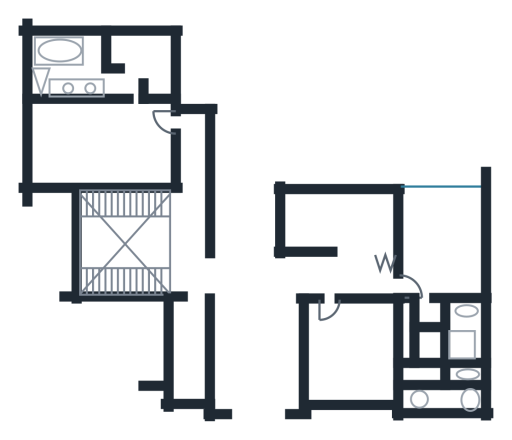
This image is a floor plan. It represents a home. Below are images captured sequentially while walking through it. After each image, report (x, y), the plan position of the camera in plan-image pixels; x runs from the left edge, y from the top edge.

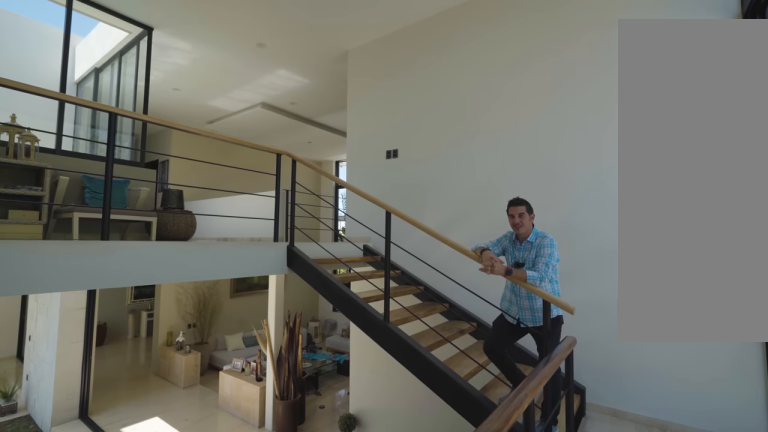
(90, 220)
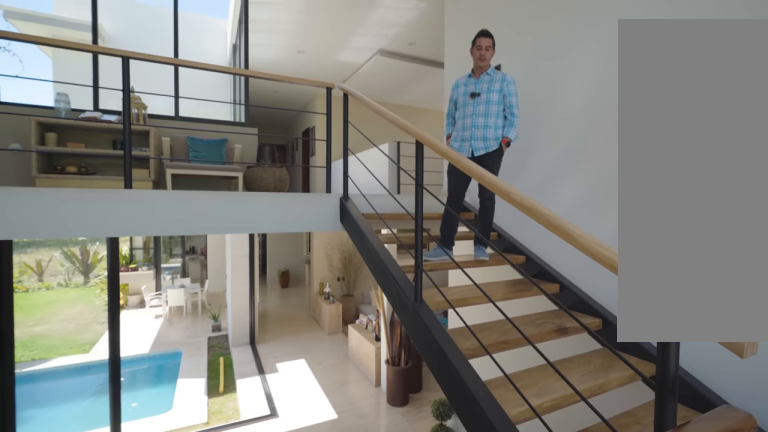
(90, 281)
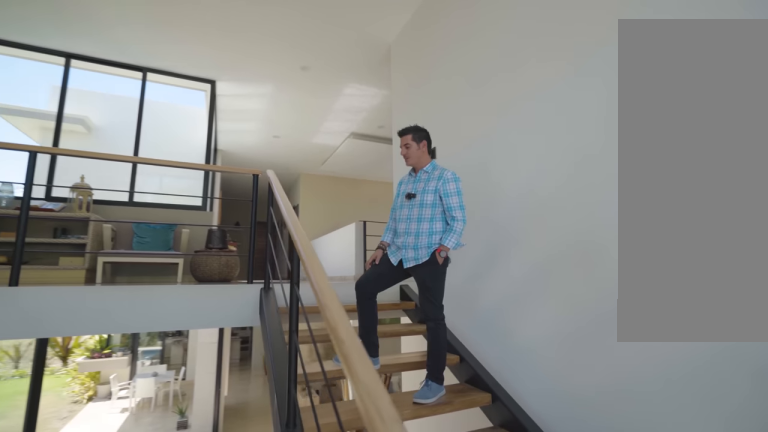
(91, 259)
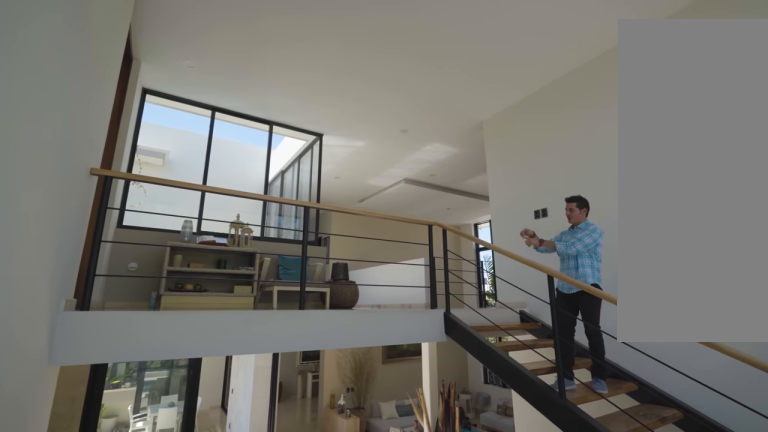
(90, 209)
